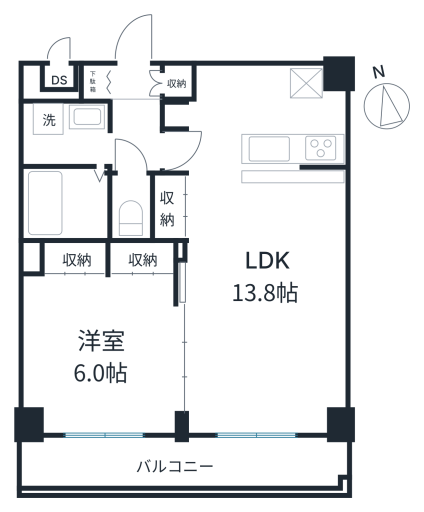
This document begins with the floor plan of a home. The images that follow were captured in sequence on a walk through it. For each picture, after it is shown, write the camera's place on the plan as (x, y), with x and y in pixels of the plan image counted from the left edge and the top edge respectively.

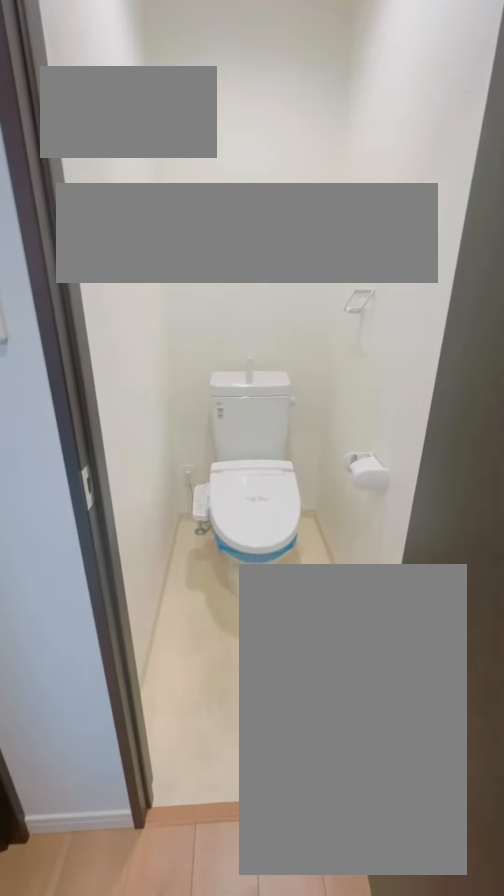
(129, 202)
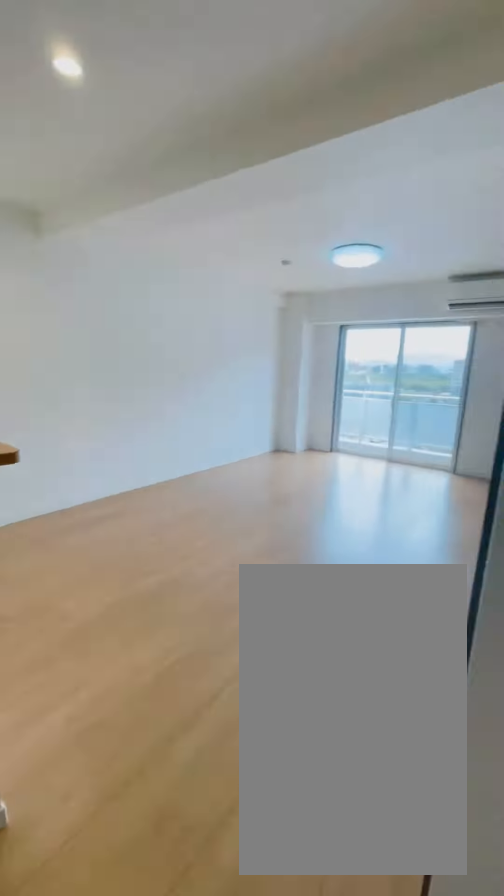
(182, 157)
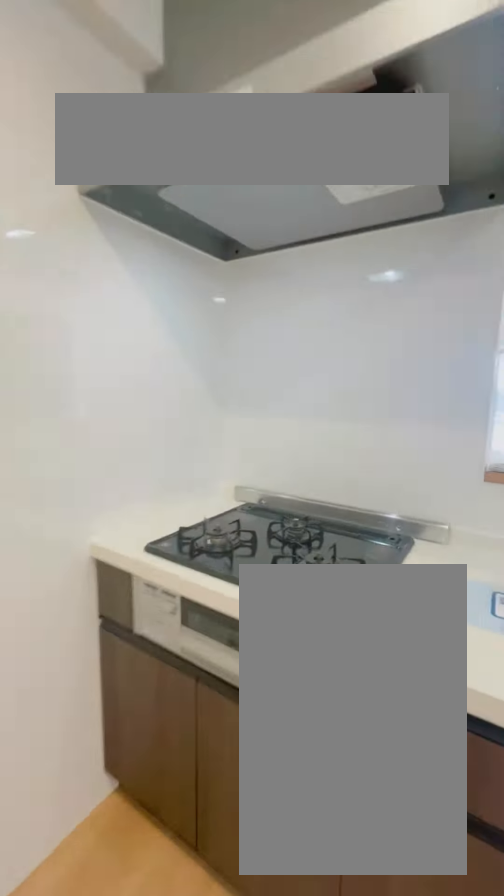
(263, 102)
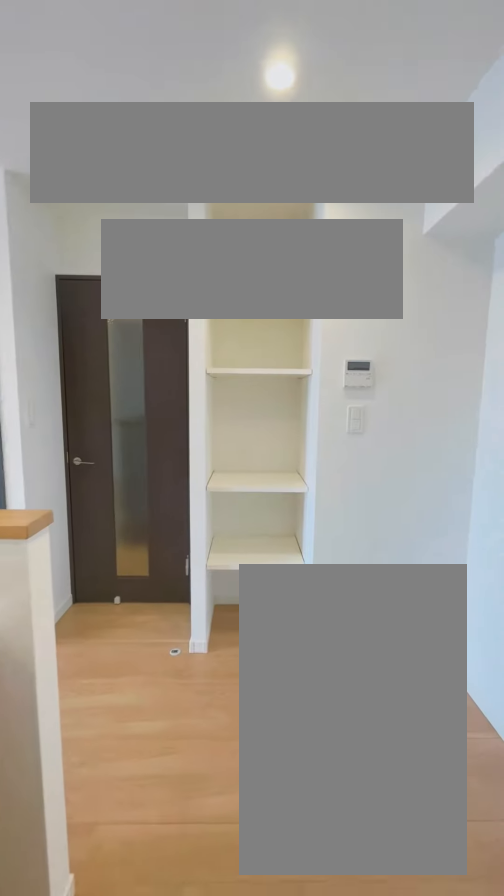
(262, 101)
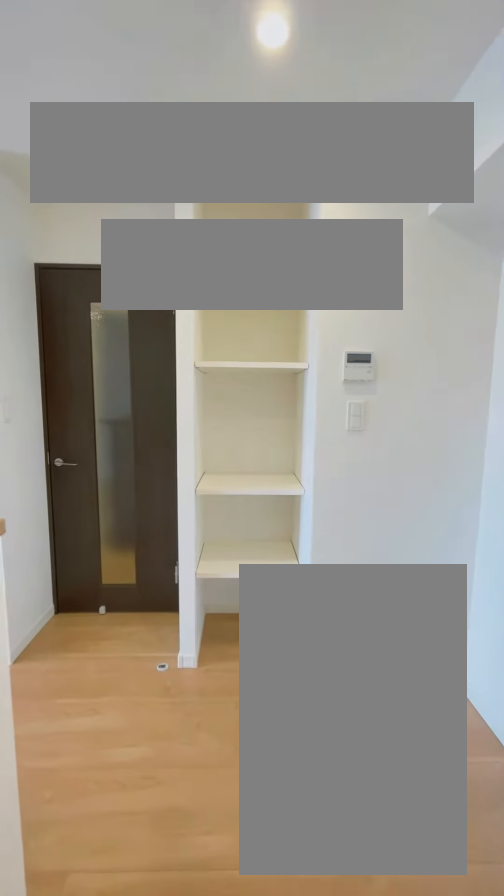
(264, 101)
